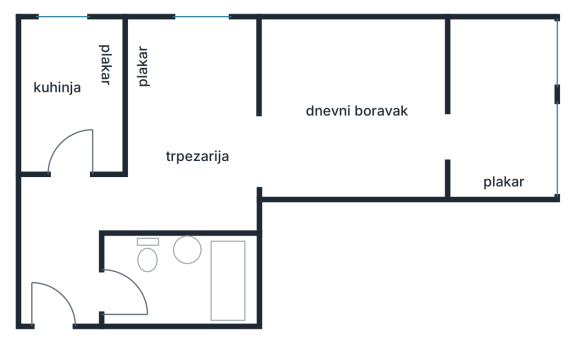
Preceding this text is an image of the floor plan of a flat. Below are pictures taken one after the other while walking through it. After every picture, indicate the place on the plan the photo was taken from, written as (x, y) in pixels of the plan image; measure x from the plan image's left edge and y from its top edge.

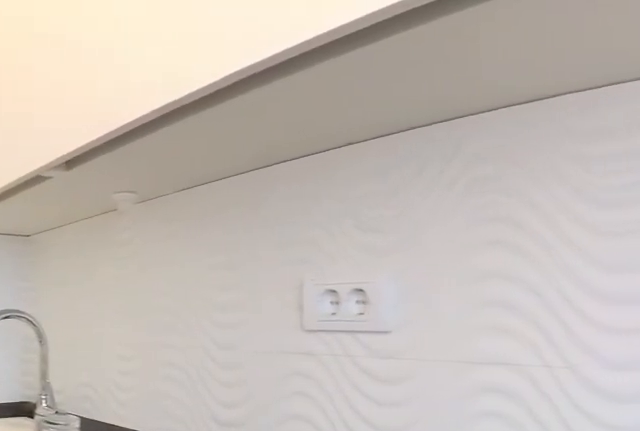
(81, 24)
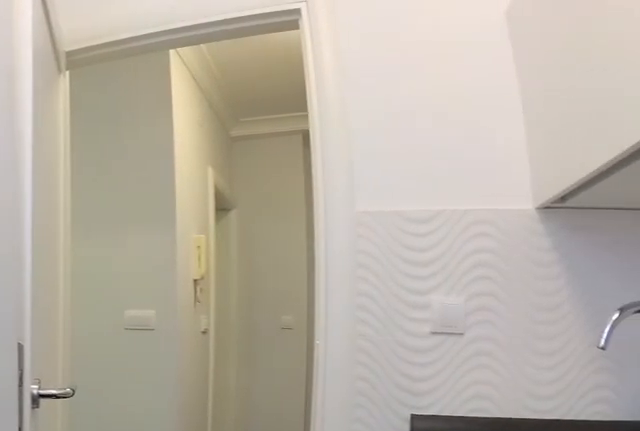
(72, 39)
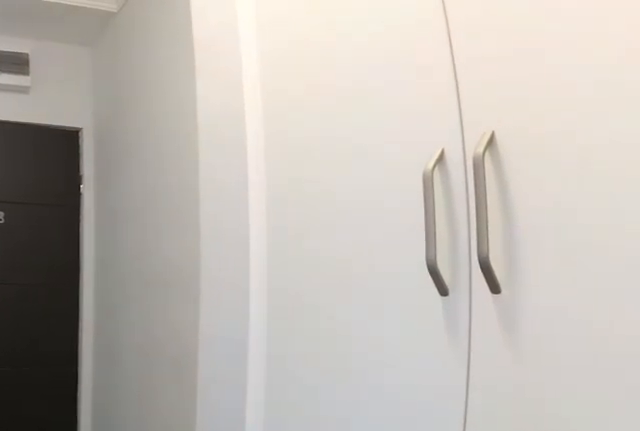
(72, 180)
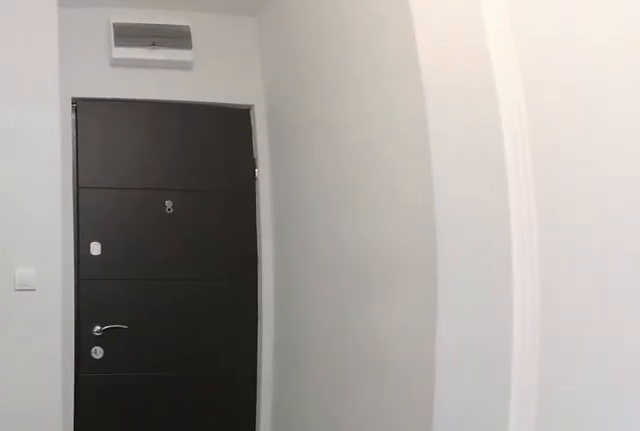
(72, 193)
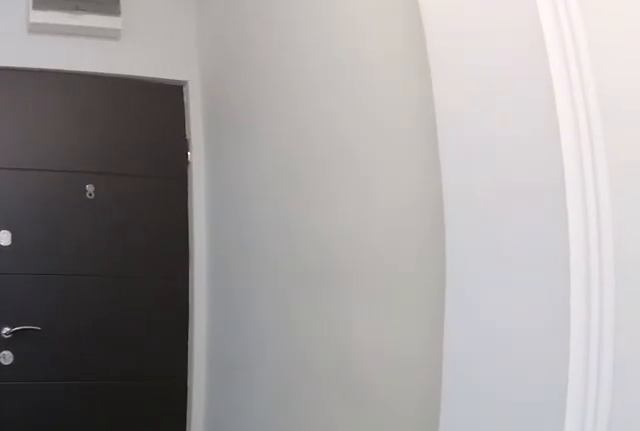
(71, 213)
